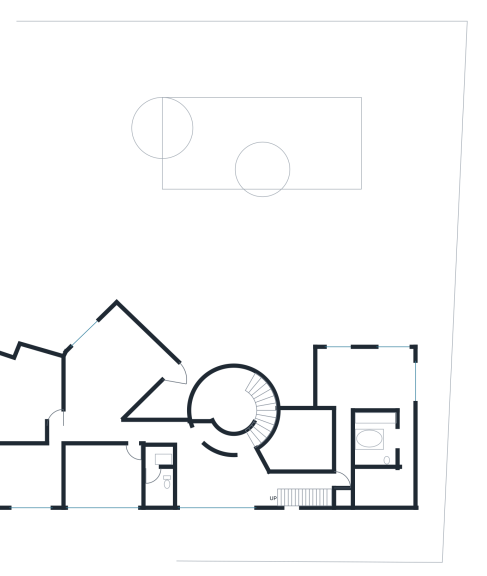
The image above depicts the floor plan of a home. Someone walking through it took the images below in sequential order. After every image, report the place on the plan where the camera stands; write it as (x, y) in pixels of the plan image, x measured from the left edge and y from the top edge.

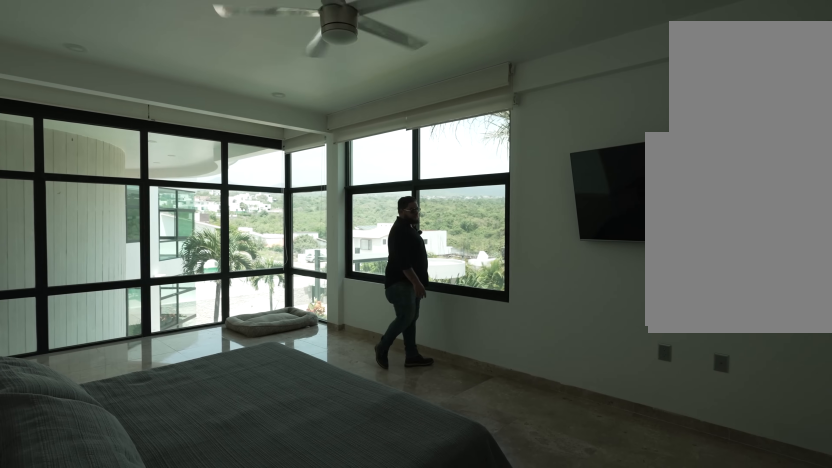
(404, 393)
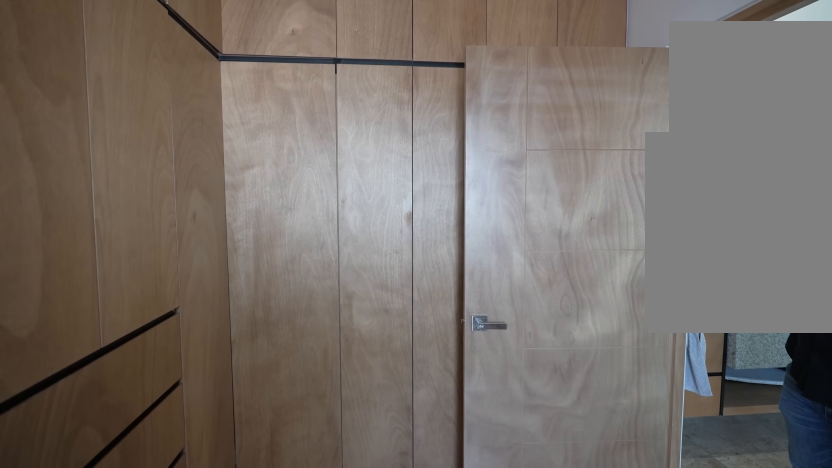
(380, 489)
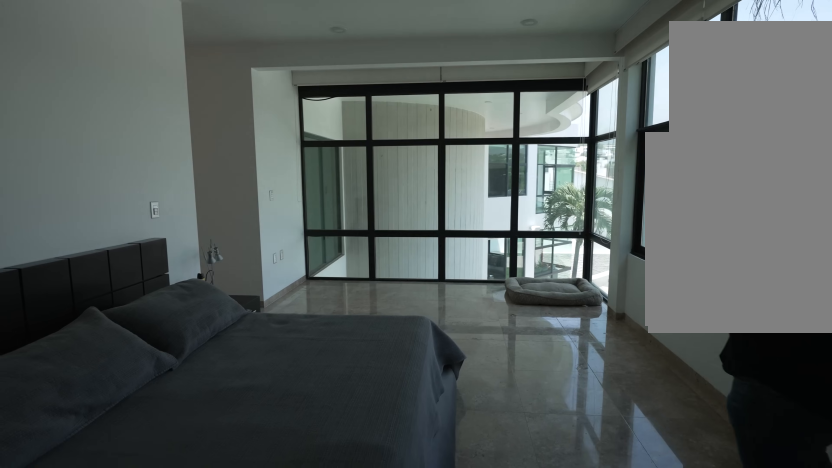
(386, 359)
